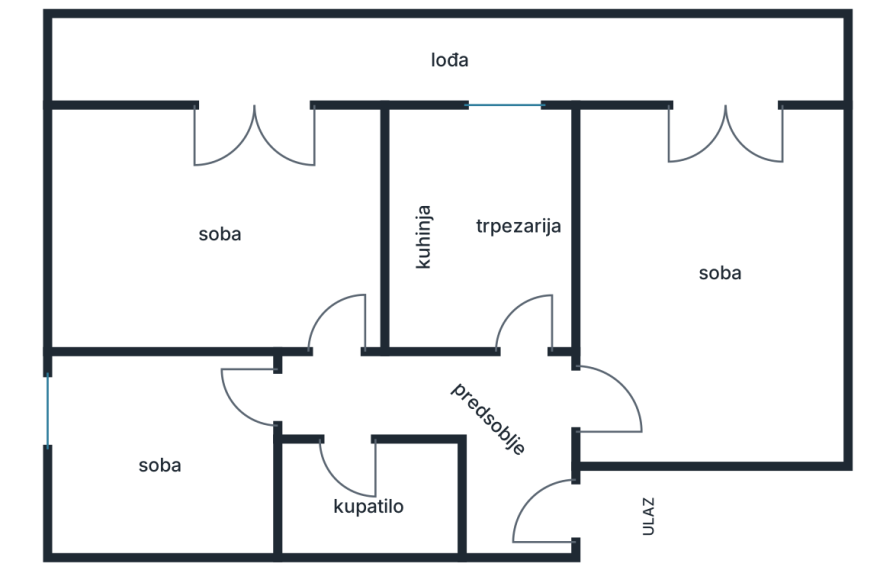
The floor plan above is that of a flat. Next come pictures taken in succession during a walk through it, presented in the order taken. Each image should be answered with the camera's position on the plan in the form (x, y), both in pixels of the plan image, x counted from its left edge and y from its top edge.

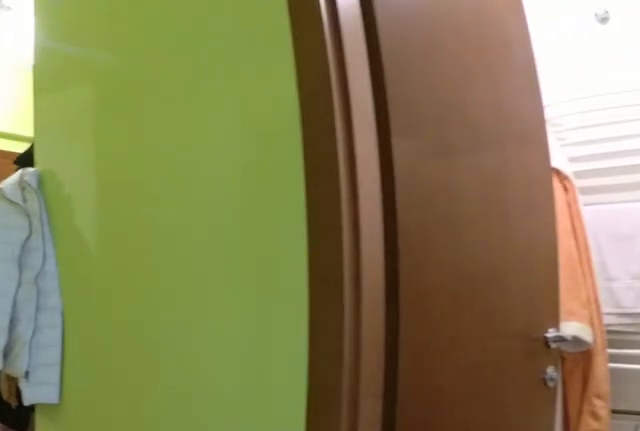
(315, 388)
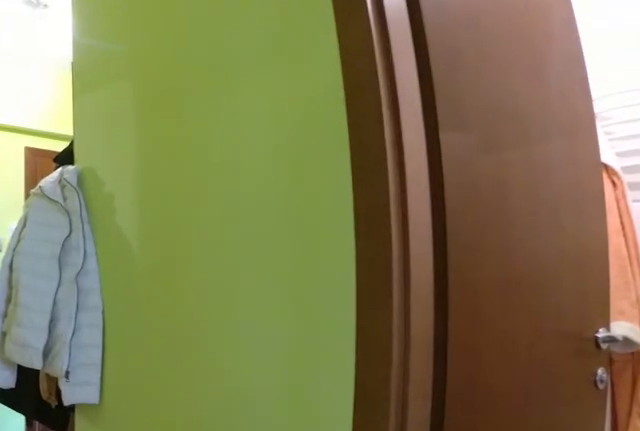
(323, 394)
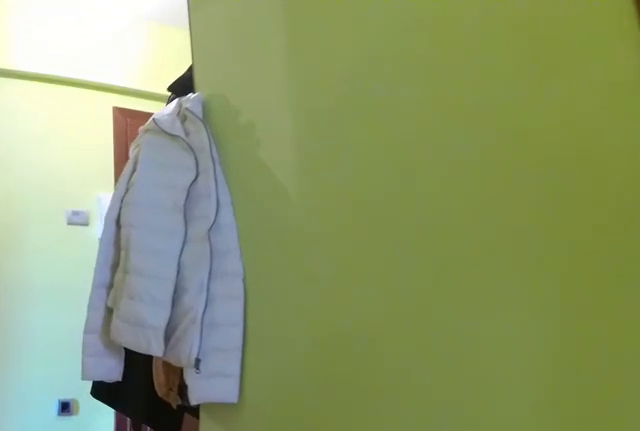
(368, 397)
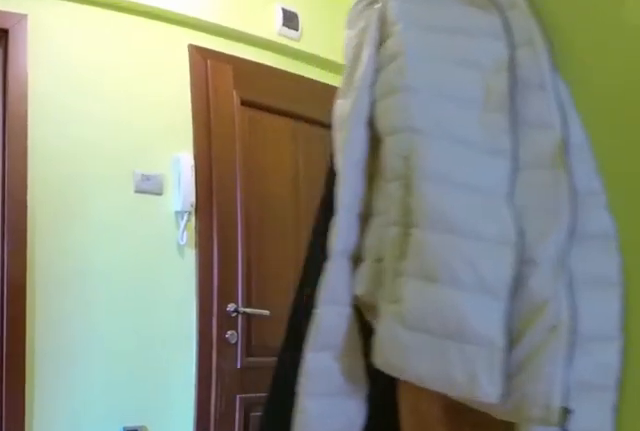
(417, 395)
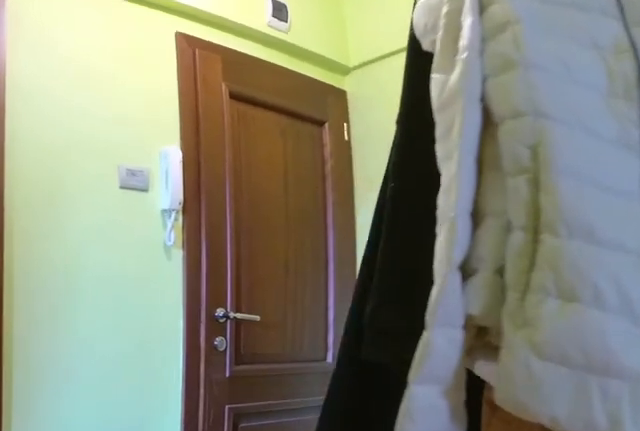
(428, 394)
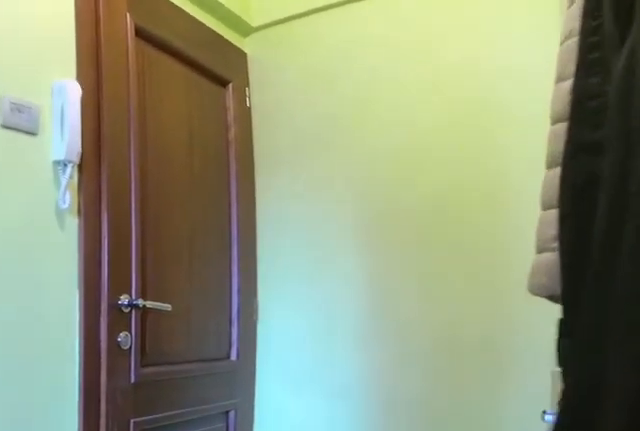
(440, 393)
